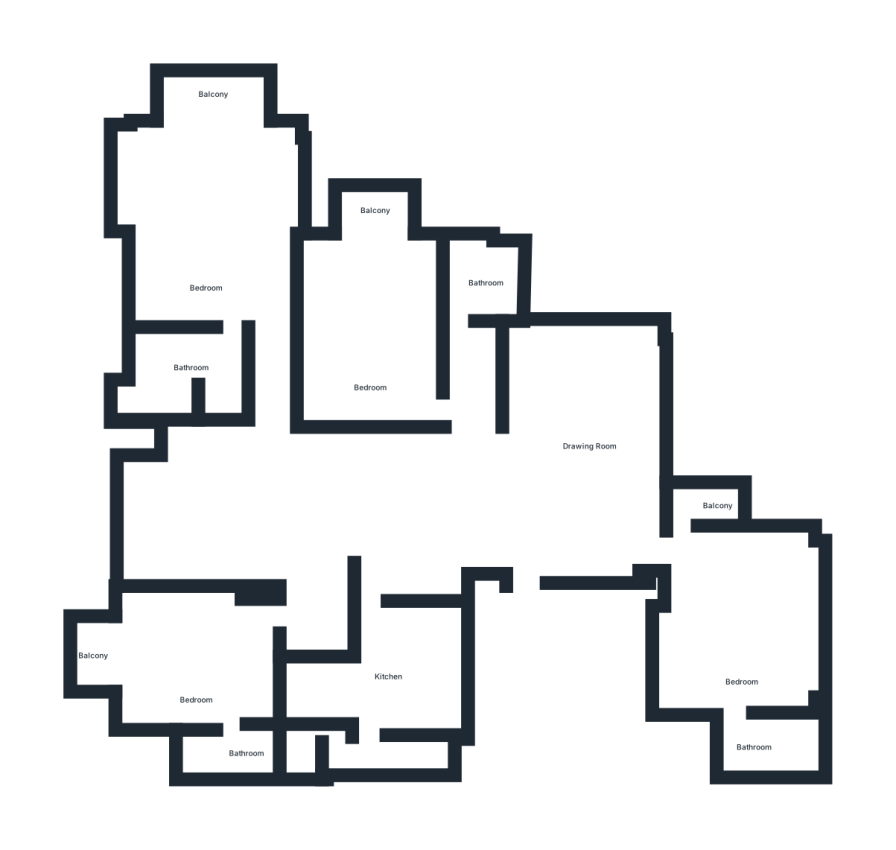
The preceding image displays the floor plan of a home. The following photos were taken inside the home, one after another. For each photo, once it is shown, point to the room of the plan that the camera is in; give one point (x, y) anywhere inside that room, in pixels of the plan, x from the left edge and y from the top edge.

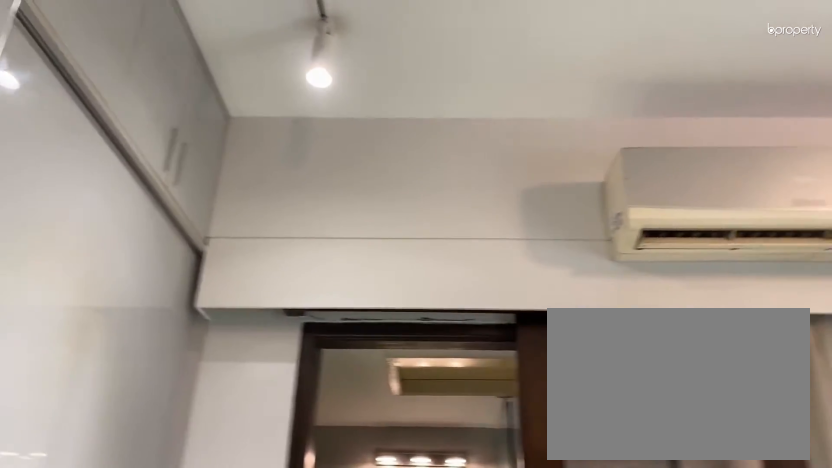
(198, 669)
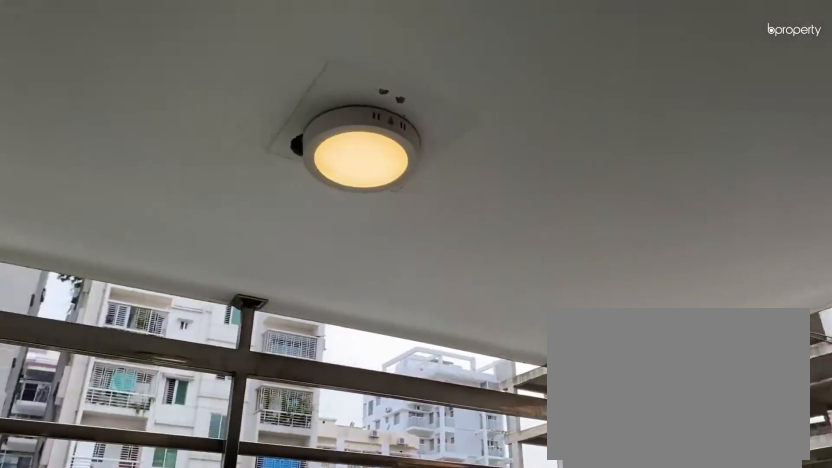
(84, 656)
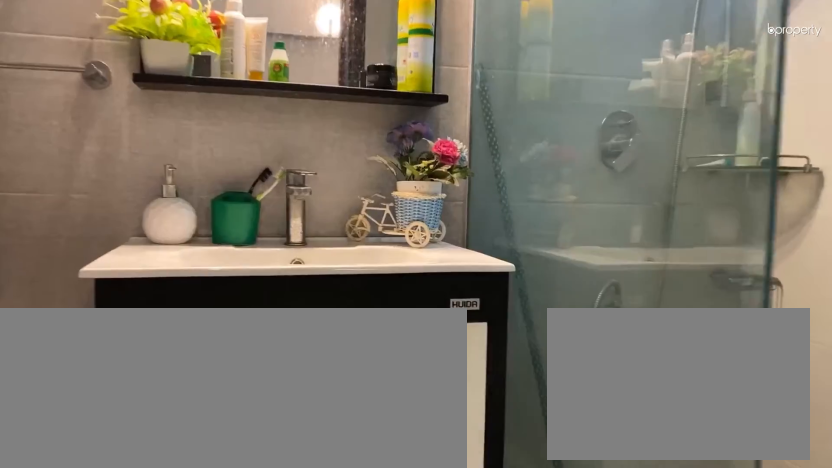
(227, 752)
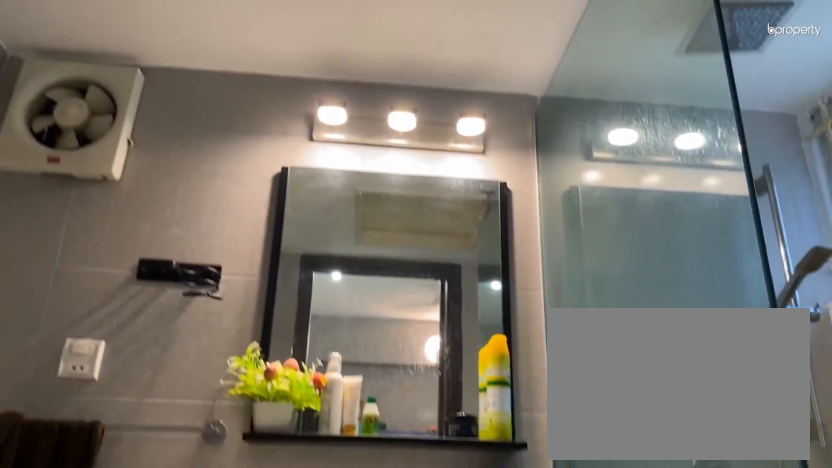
(227, 752)
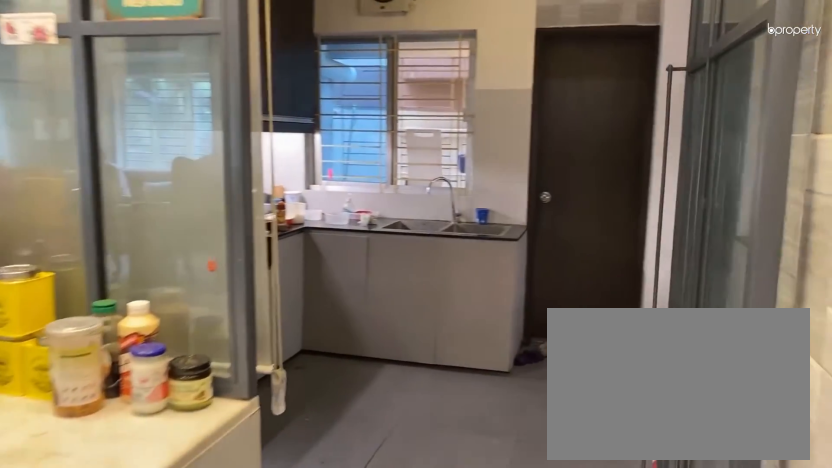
(386, 578)
